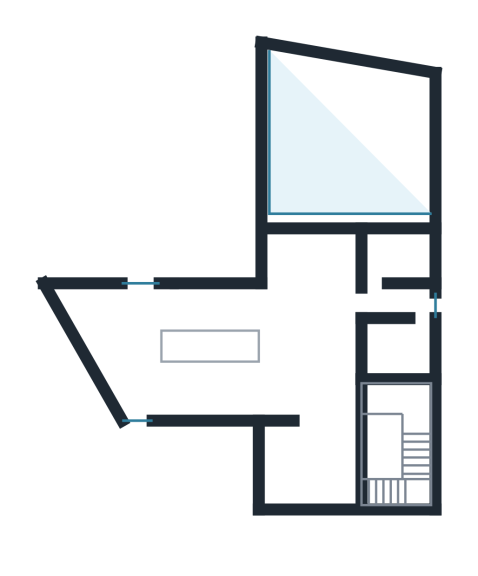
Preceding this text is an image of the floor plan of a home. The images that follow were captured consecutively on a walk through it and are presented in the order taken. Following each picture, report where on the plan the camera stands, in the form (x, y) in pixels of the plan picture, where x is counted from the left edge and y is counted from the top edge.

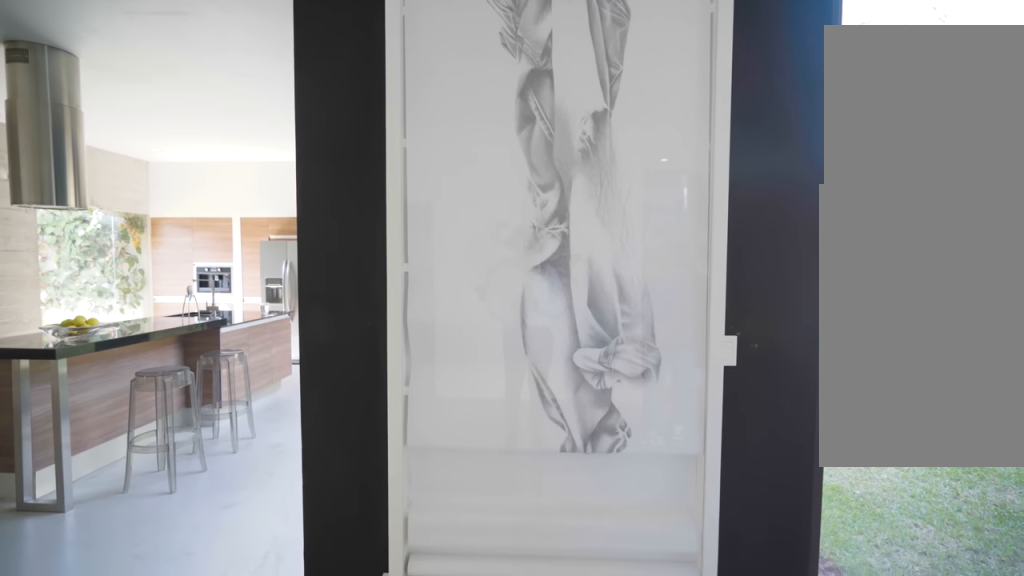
(328, 285)
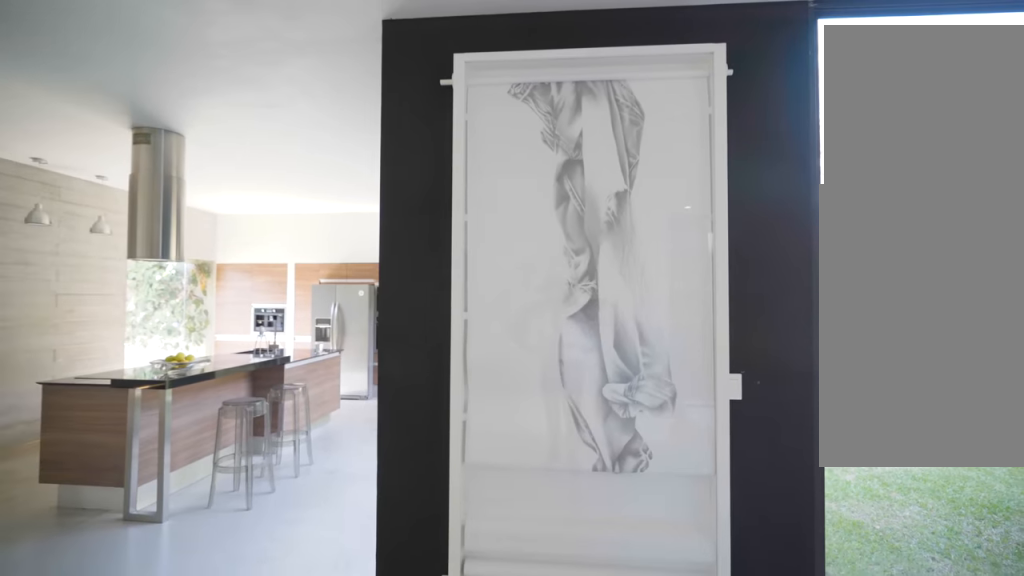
(303, 269)
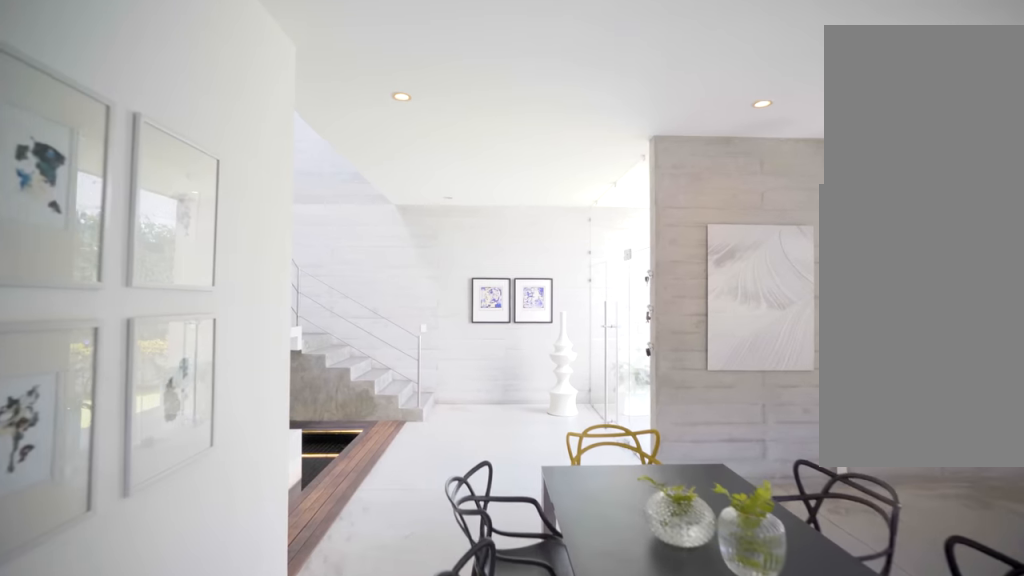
(303, 267)
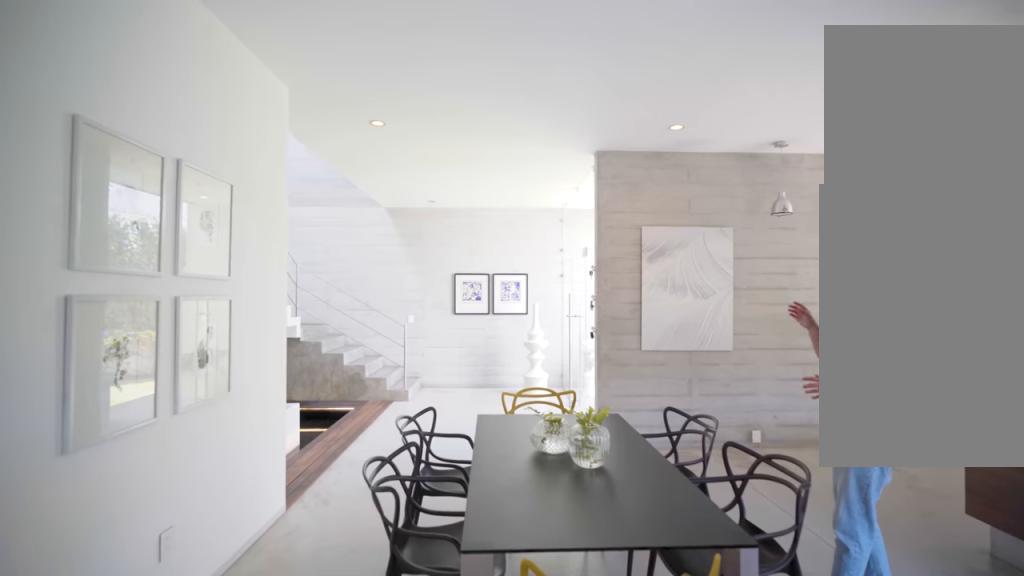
(335, 310)
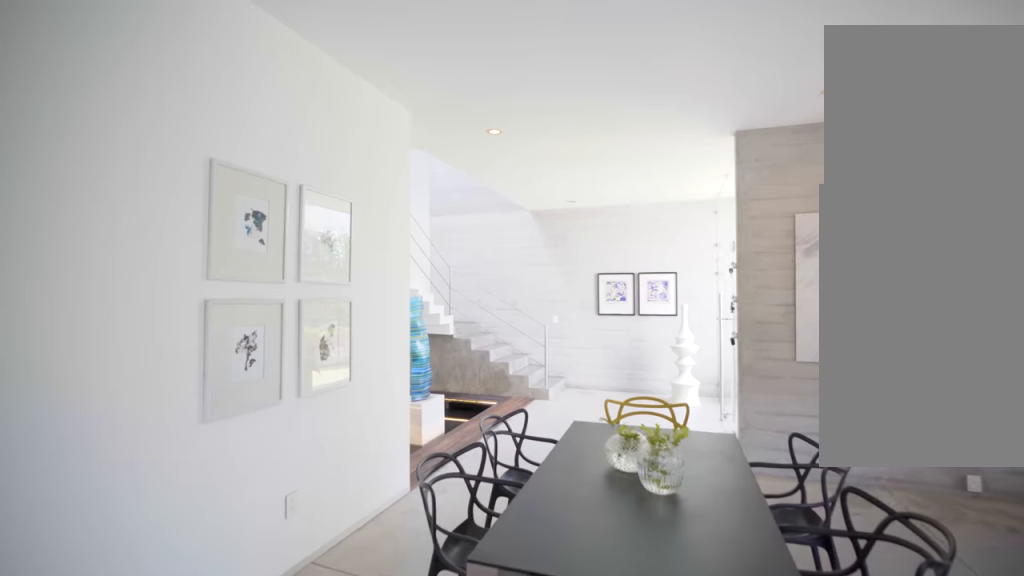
(336, 304)
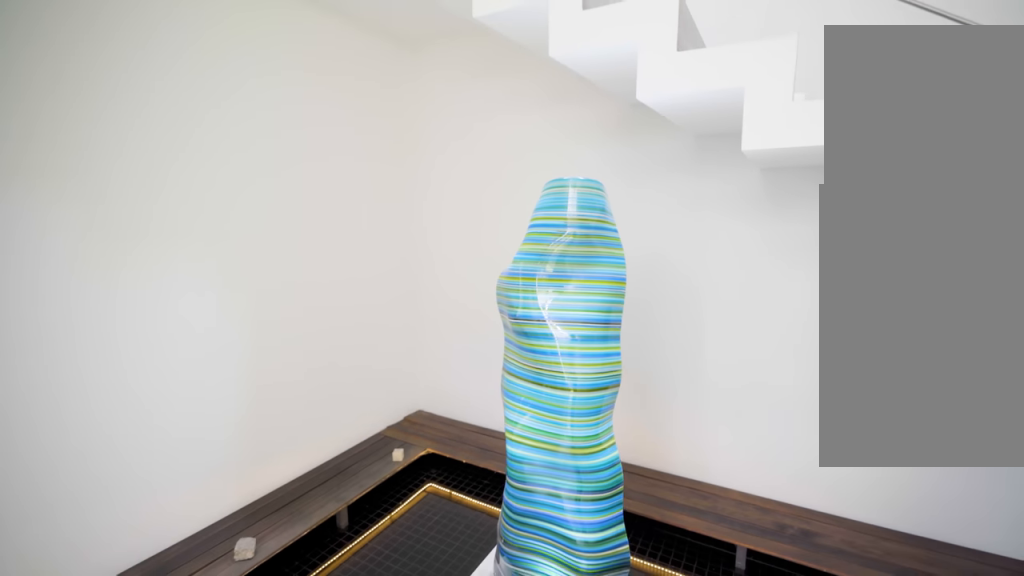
(338, 435)
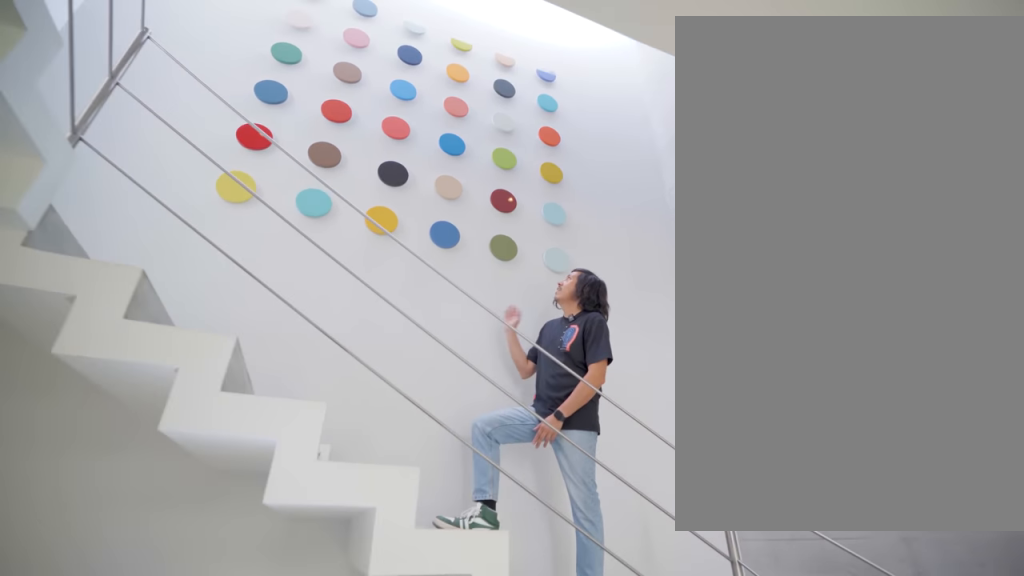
(339, 435)
